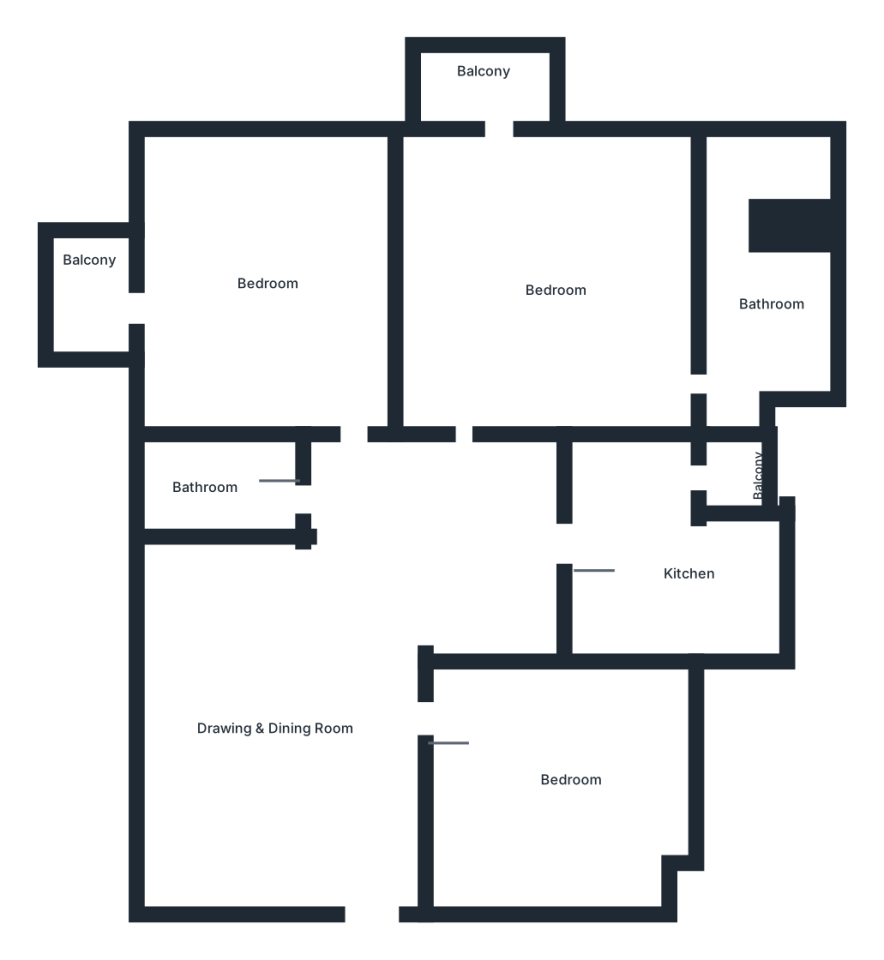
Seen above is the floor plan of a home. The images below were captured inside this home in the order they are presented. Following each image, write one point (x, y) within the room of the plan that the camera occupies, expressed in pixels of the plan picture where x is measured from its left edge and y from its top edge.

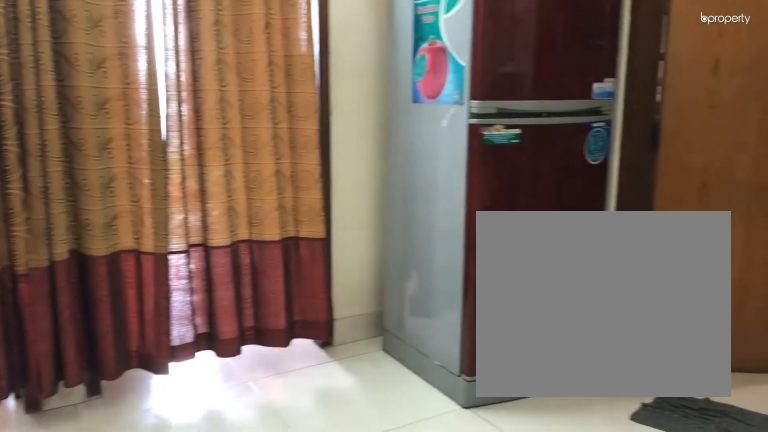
(440, 537)
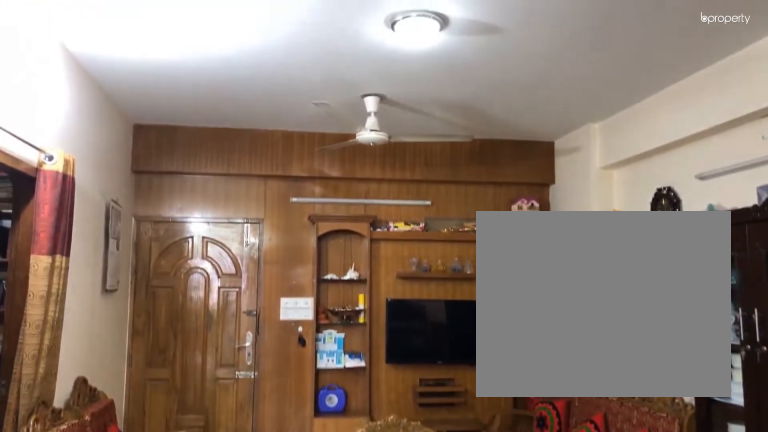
(273, 710)
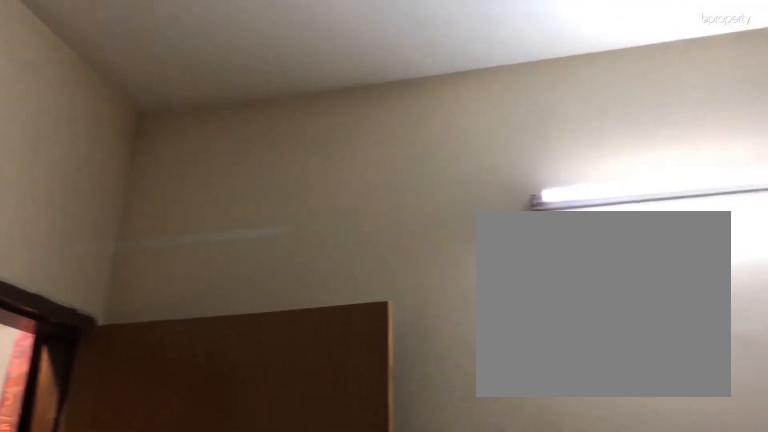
(556, 788)
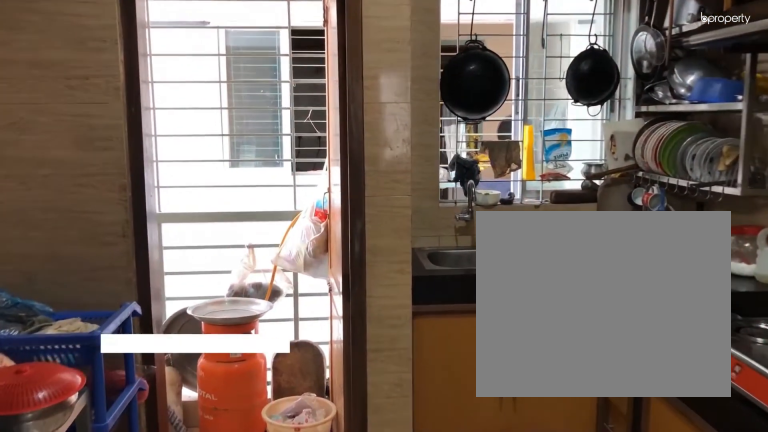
(633, 547)
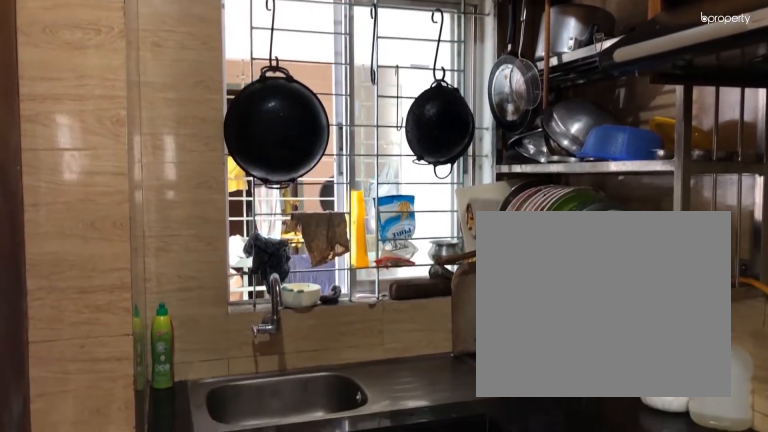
(635, 546)
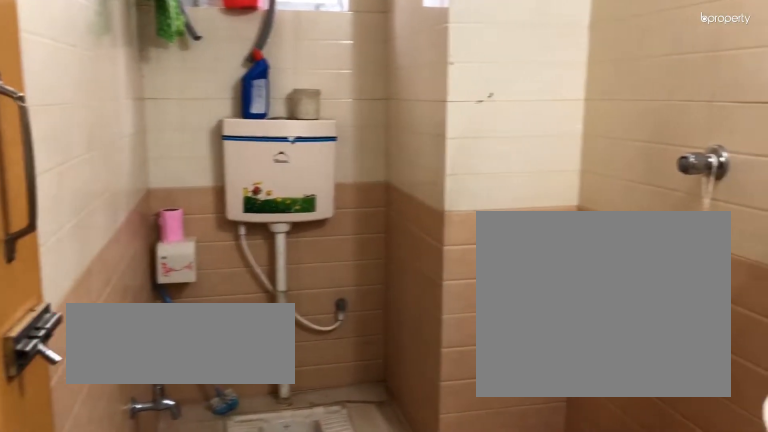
(223, 486)
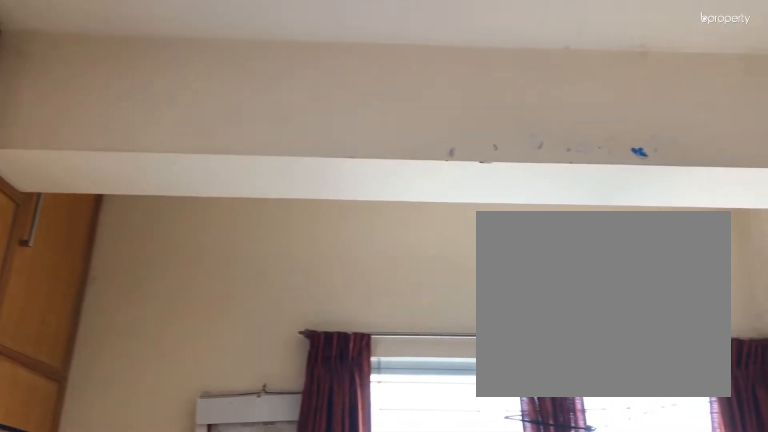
(281, 280)
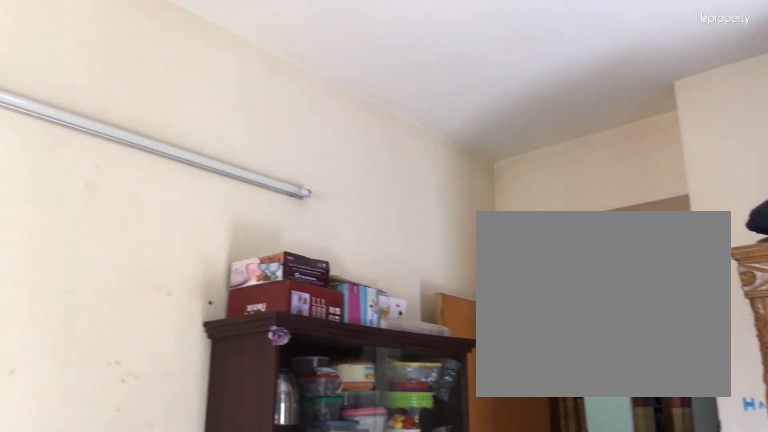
(281, 280)
